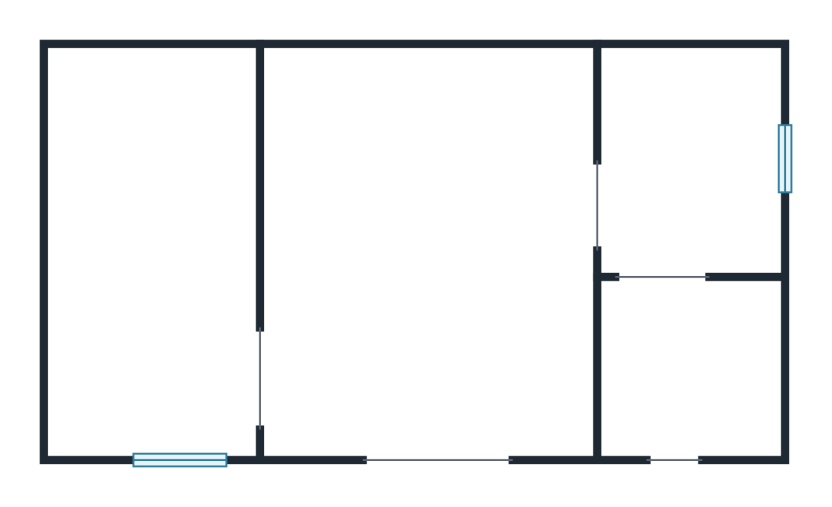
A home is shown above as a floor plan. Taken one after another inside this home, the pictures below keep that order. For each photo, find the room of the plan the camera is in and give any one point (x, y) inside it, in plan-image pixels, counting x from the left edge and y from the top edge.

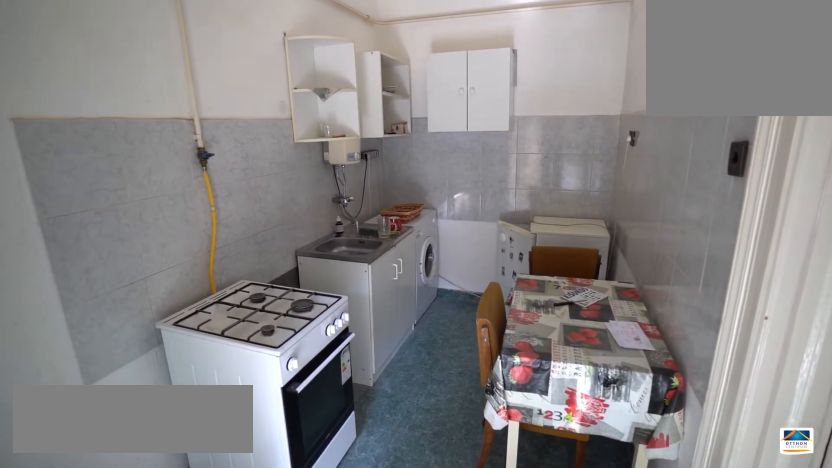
(145, 318)
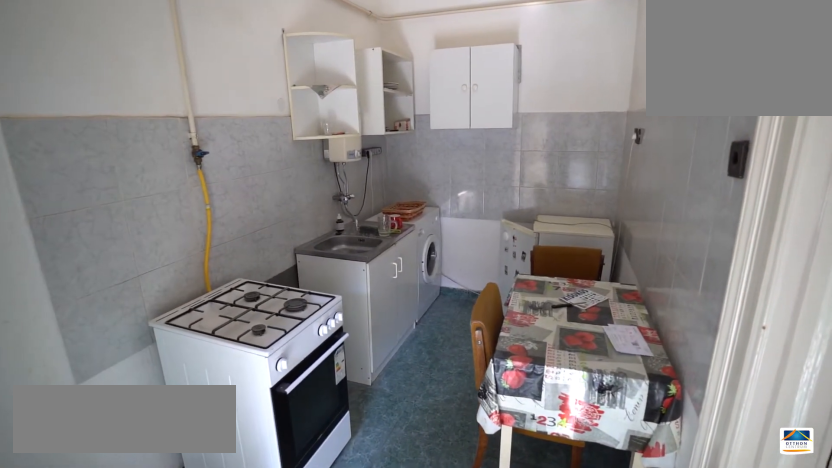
(145, 318)
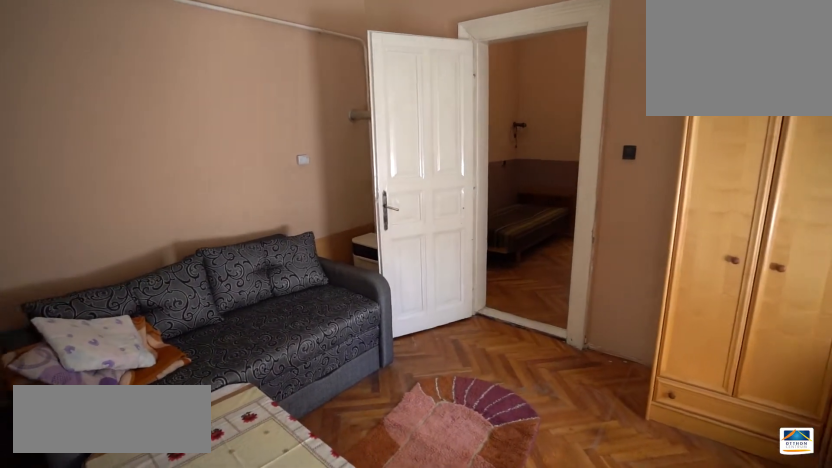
(425, 253)
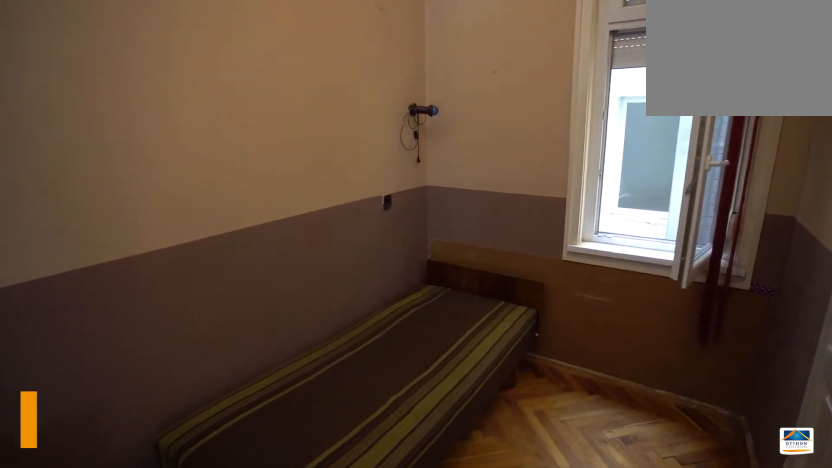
(687, 162)
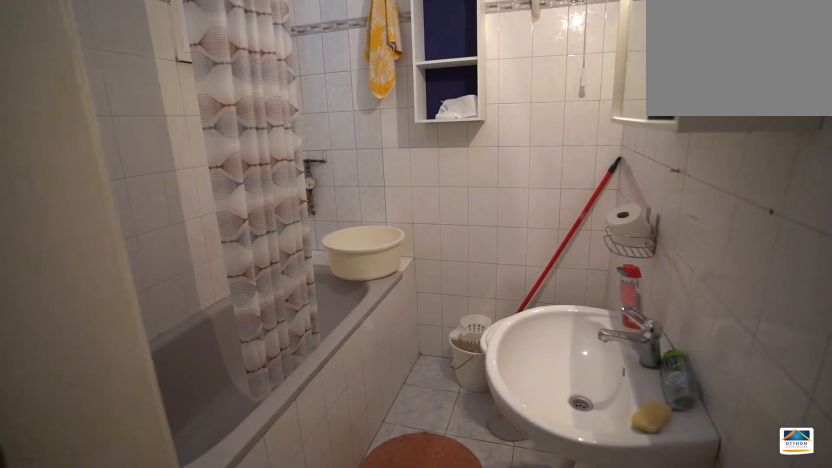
(688, 375)
